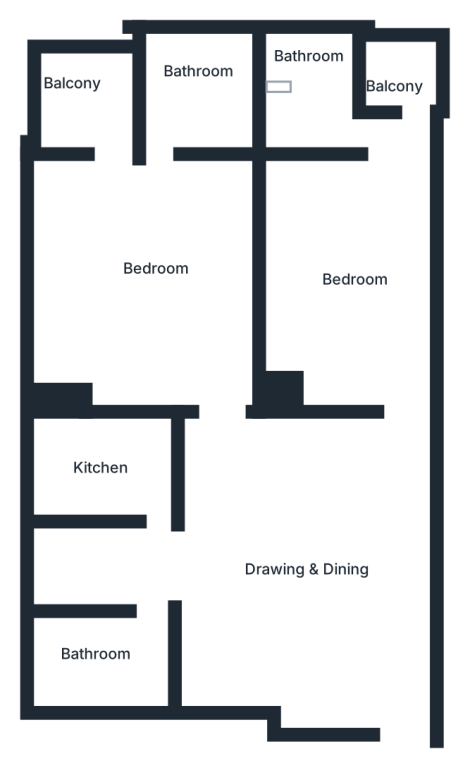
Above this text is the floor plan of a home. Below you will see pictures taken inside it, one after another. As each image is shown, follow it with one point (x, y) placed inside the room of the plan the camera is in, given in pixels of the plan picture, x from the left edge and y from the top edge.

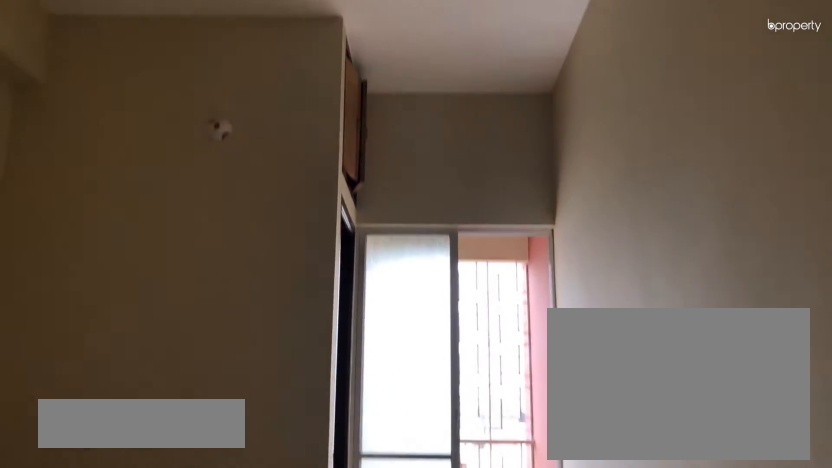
(369, 262)
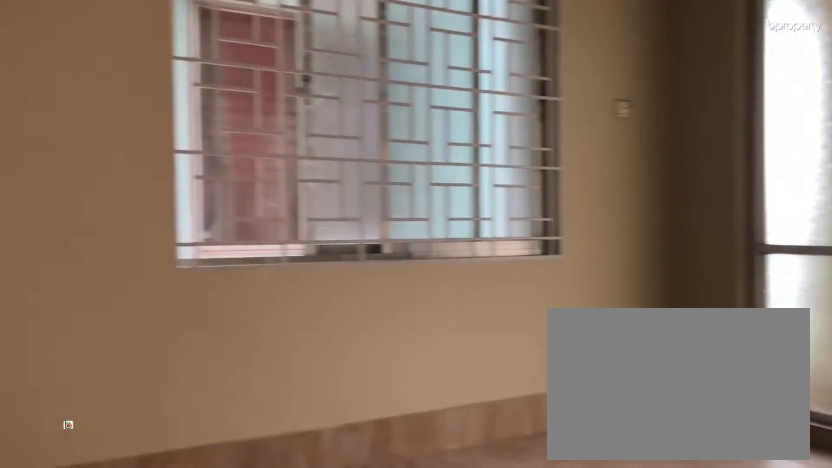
(139, 255)
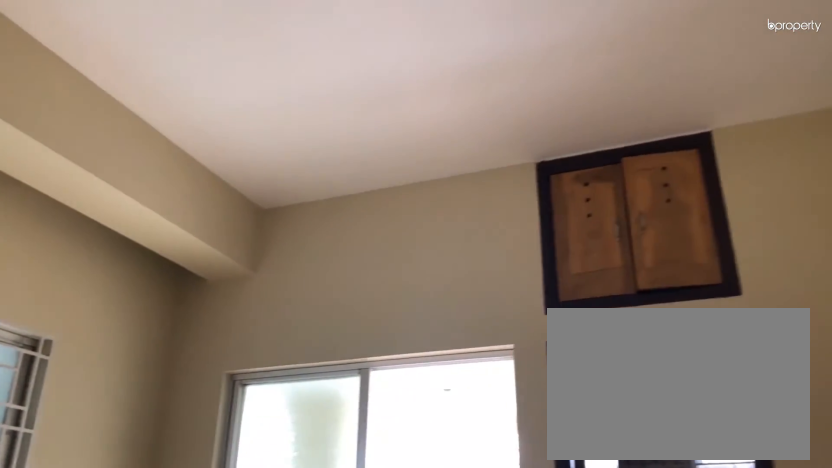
(139, 255)
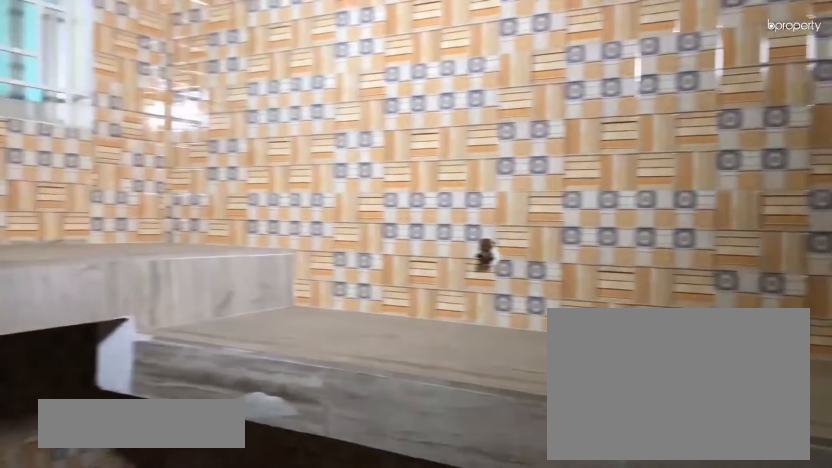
(120, 470)
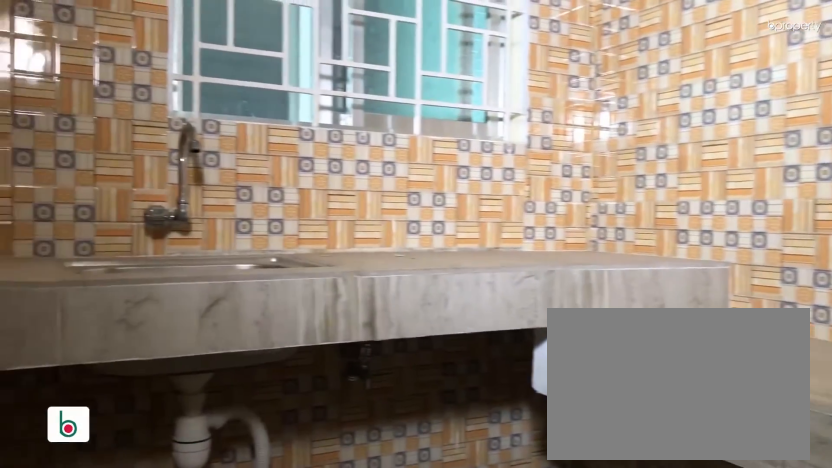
(120, 470)
